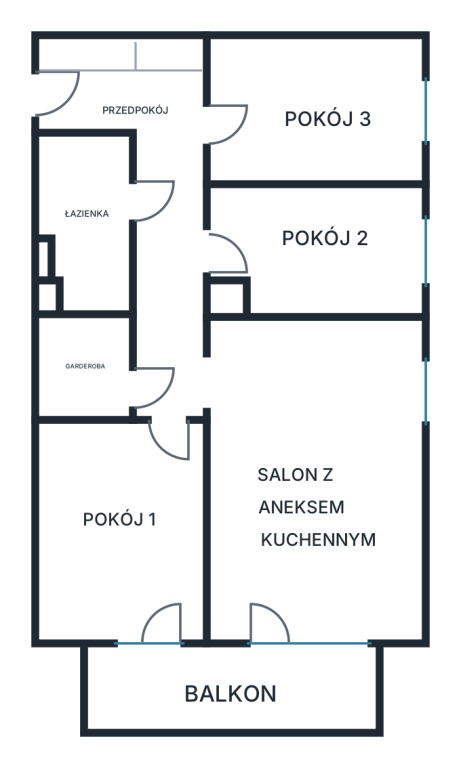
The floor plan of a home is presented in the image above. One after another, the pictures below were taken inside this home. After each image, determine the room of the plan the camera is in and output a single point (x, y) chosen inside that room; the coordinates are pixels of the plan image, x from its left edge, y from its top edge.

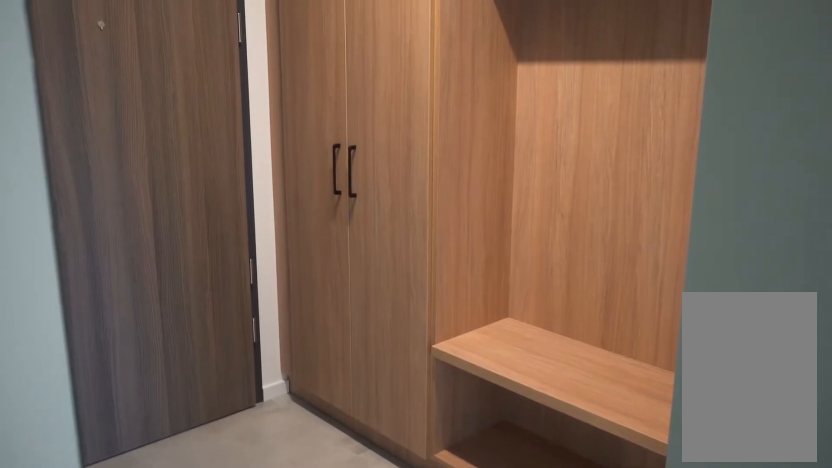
(152, 187)
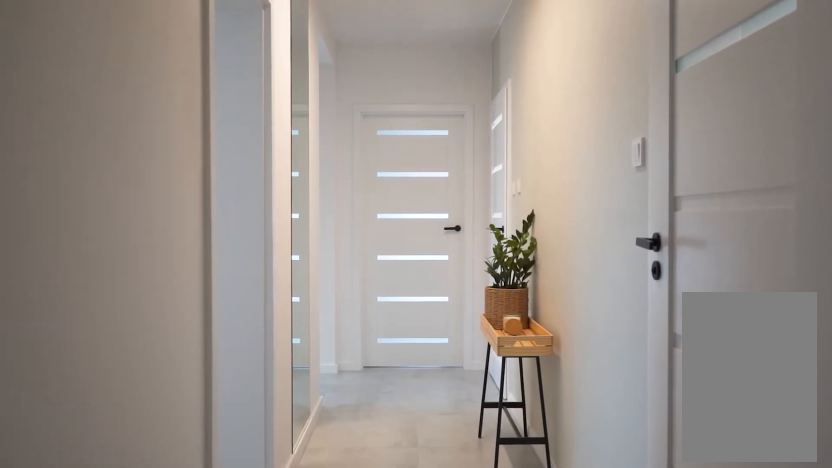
(152, 187)
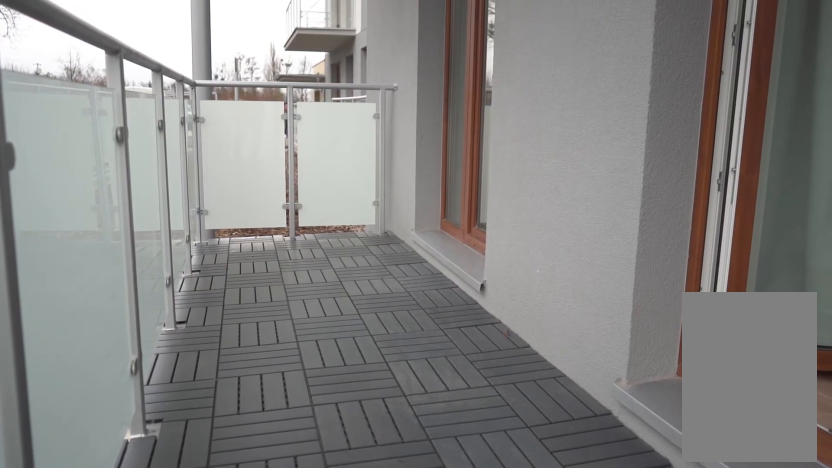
(232, 687)
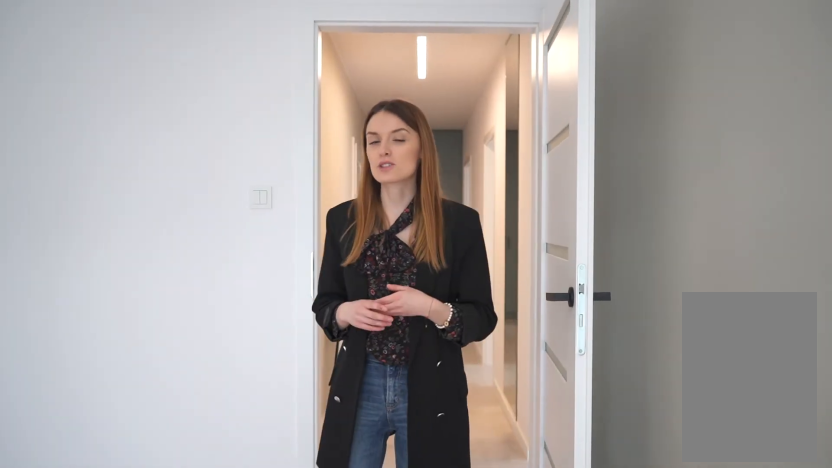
(117, 531)
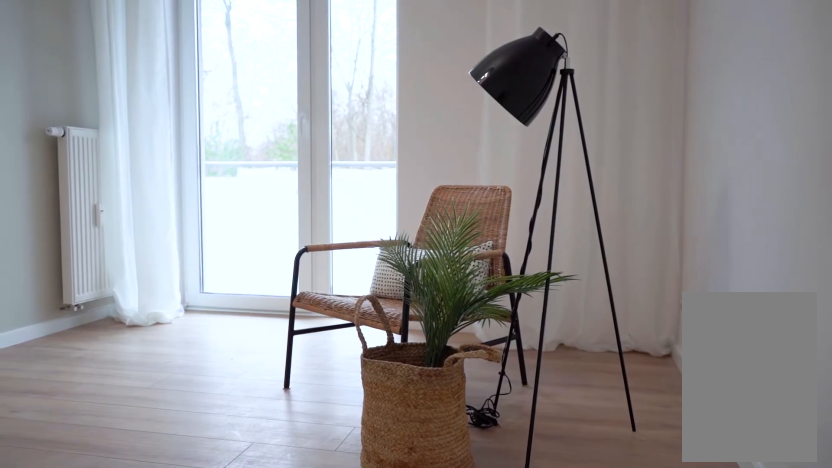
(118, 531)
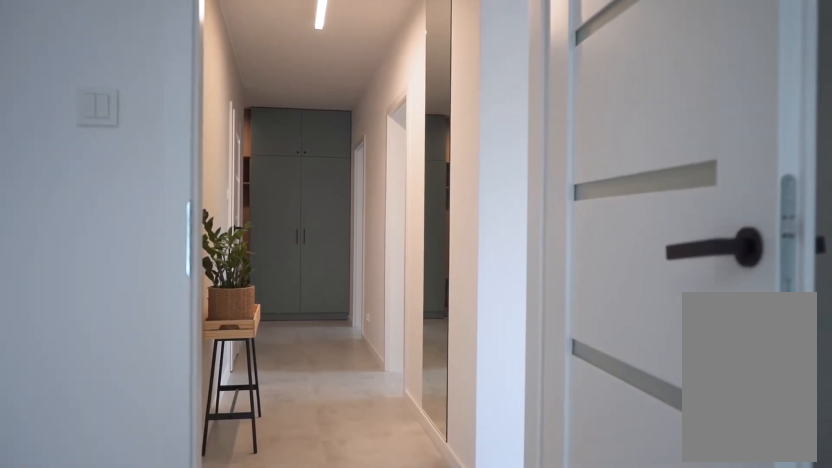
(152, 187)
